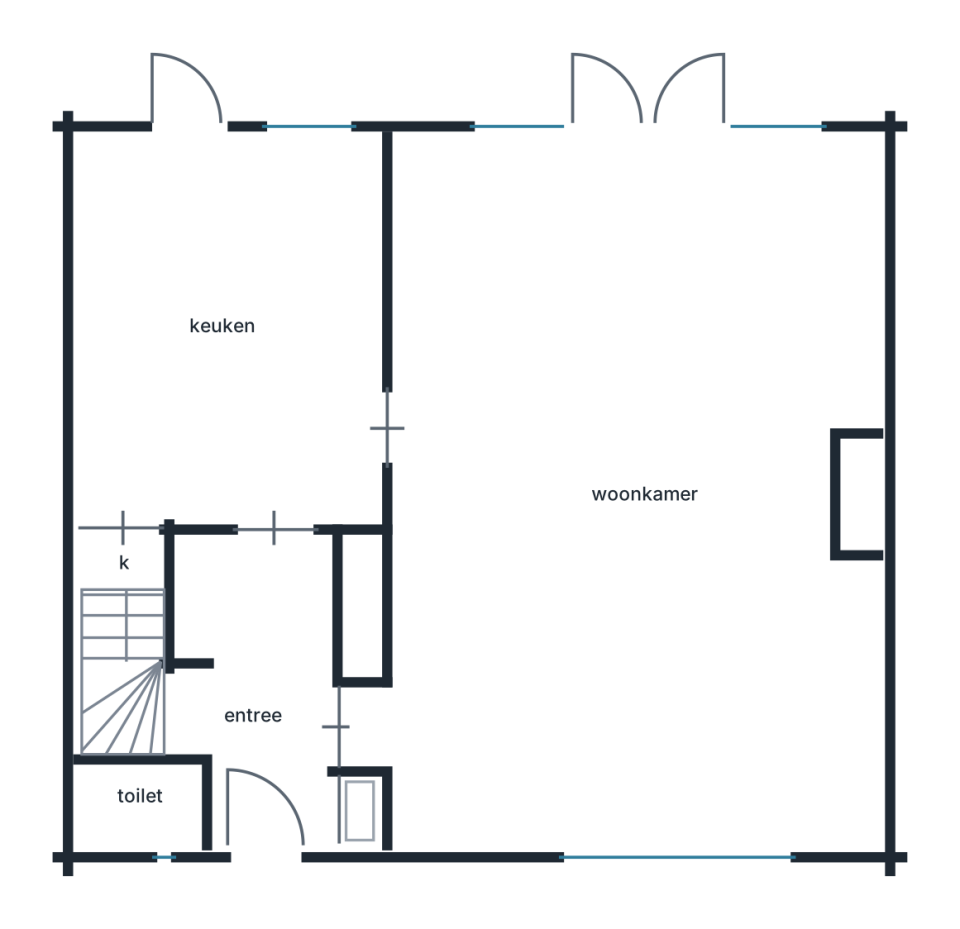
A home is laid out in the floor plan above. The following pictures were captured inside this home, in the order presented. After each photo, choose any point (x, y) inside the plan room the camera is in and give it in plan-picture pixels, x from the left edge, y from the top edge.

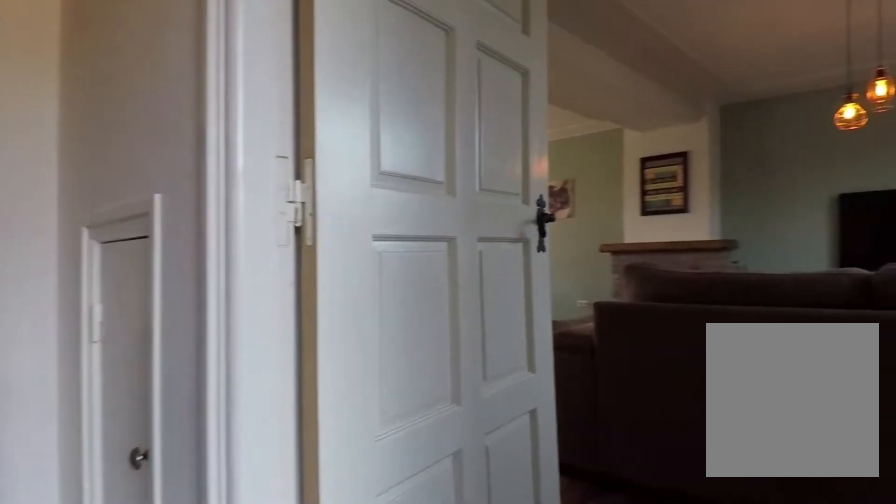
(258, 688)
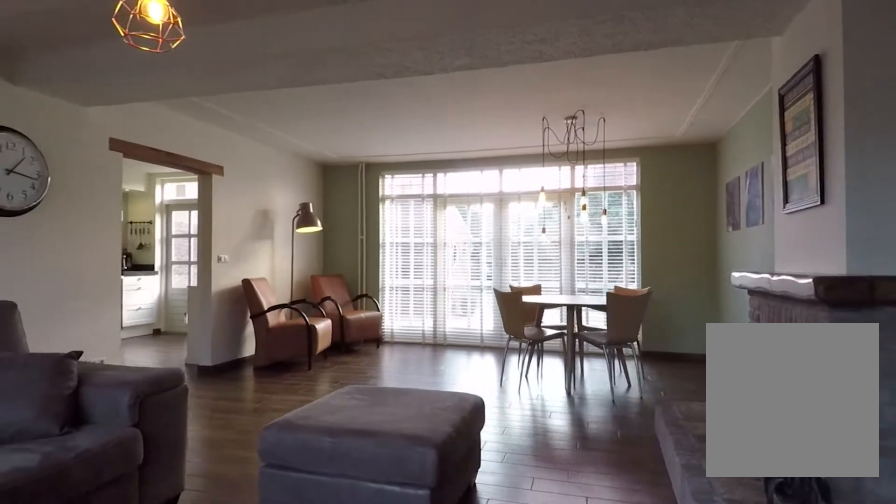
(638, 226)
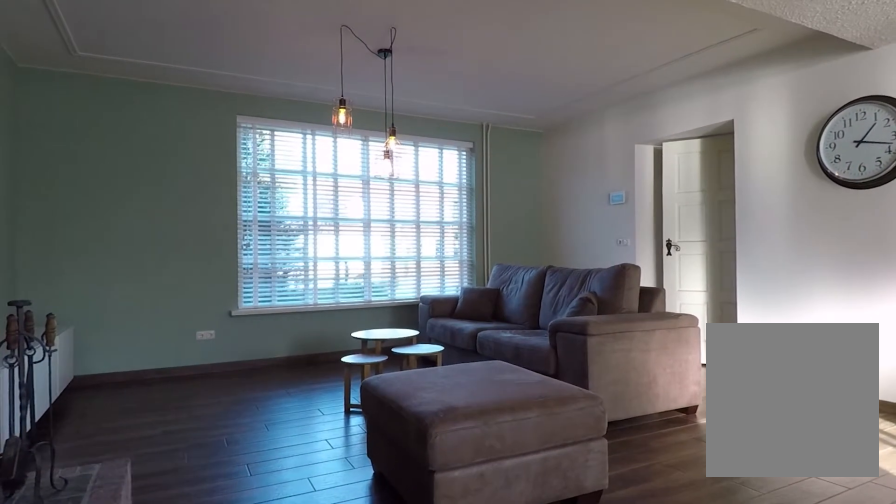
(638, 226)
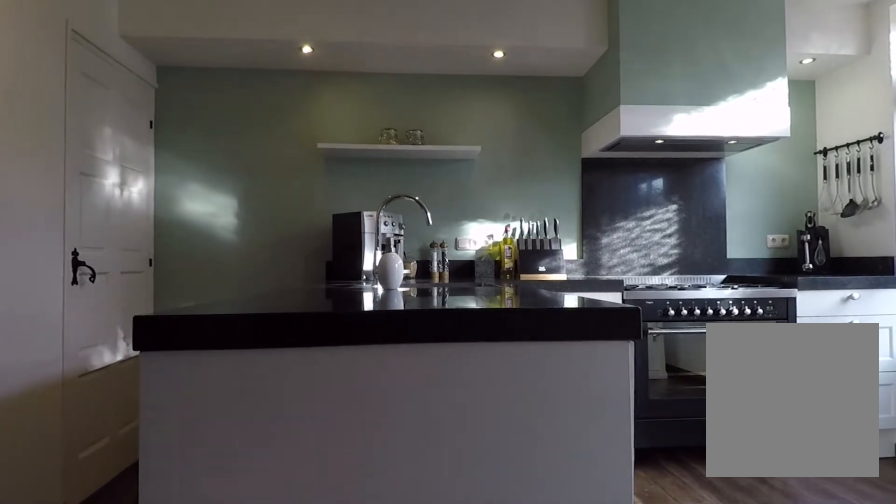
(232, 284)
